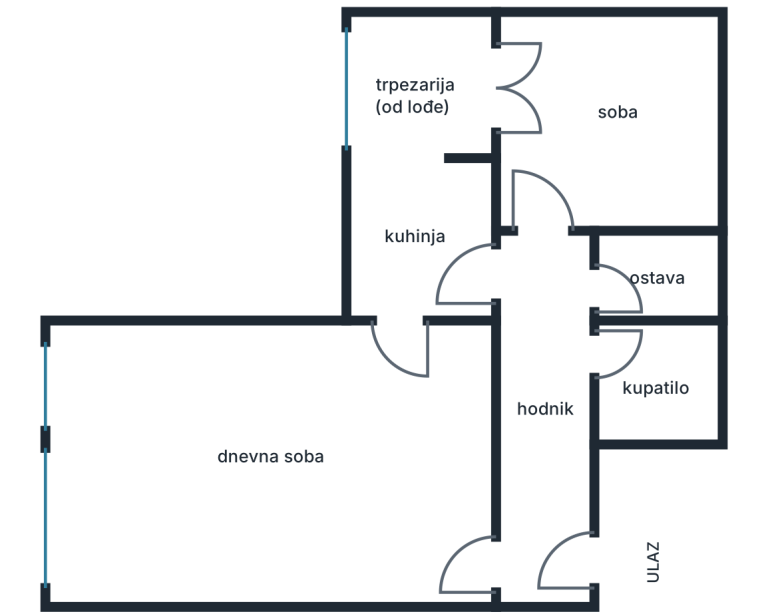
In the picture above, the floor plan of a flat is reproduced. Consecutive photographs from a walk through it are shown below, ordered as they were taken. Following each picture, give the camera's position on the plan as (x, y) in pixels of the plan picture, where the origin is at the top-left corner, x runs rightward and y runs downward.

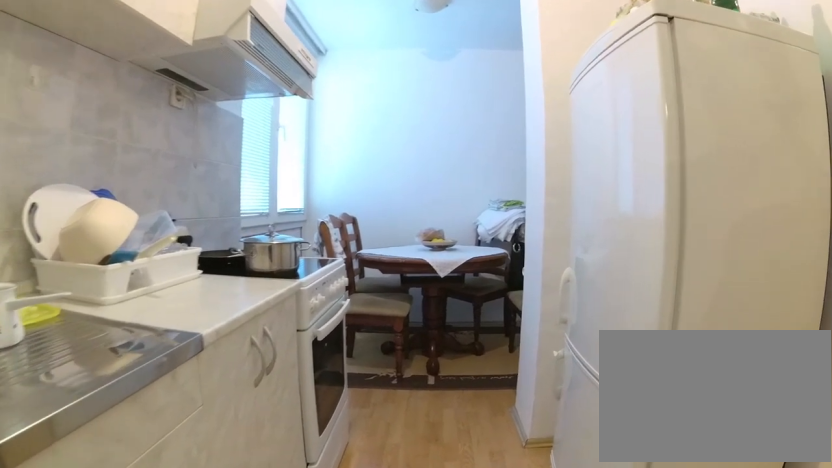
(409, 321)
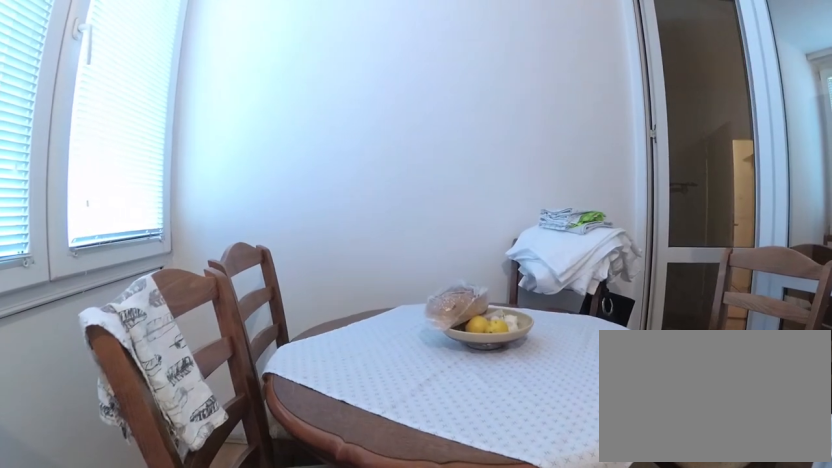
(408, 191)
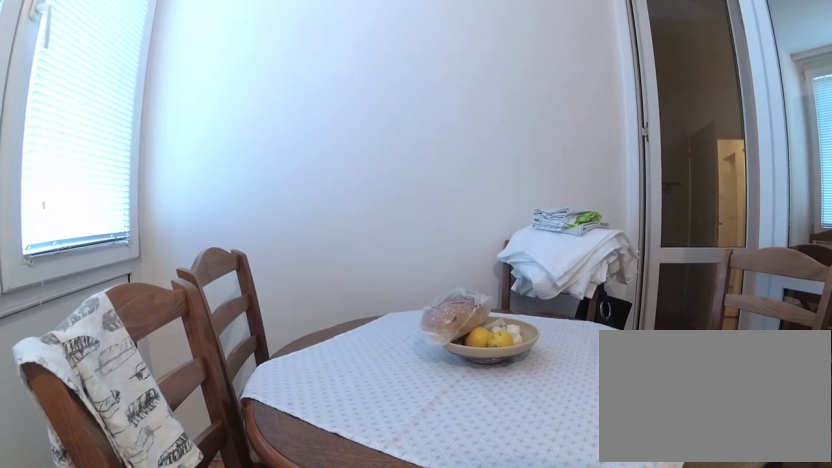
(409, 174)
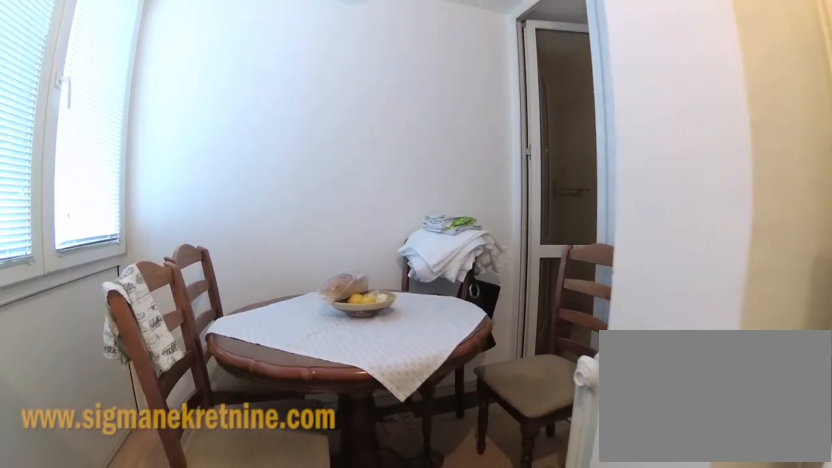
(408, 234)
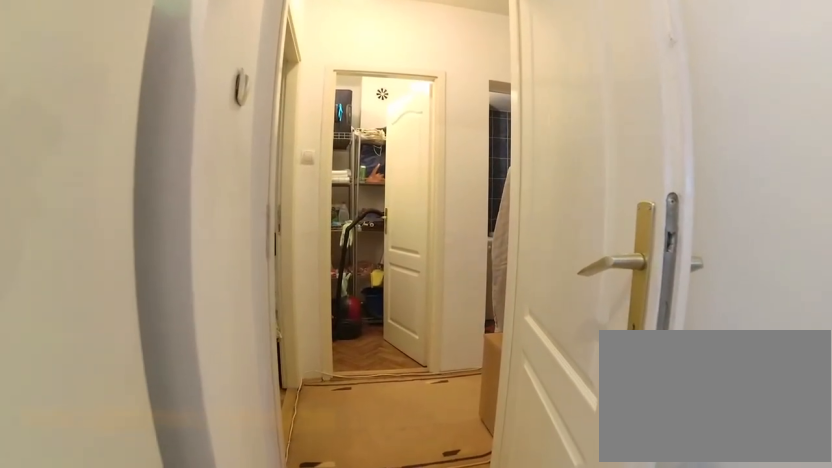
(393, 278)
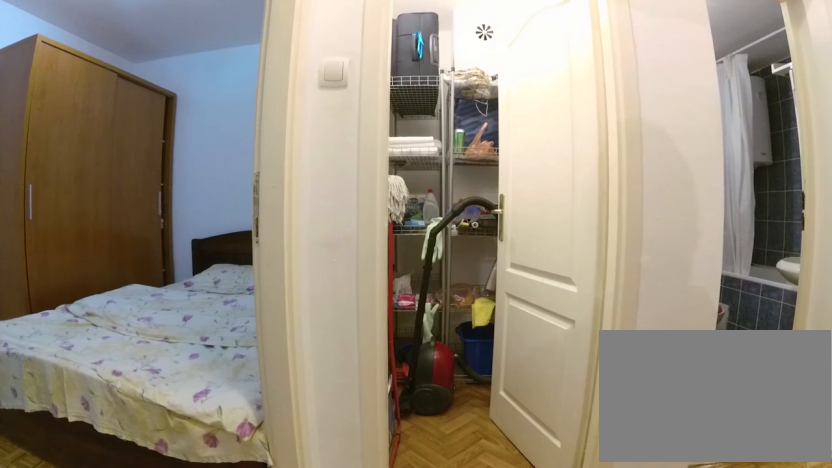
(487, 281)
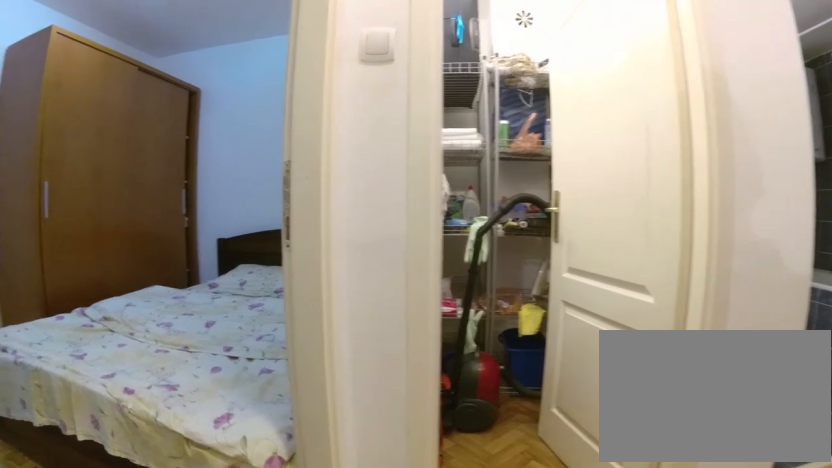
(491, 280)
